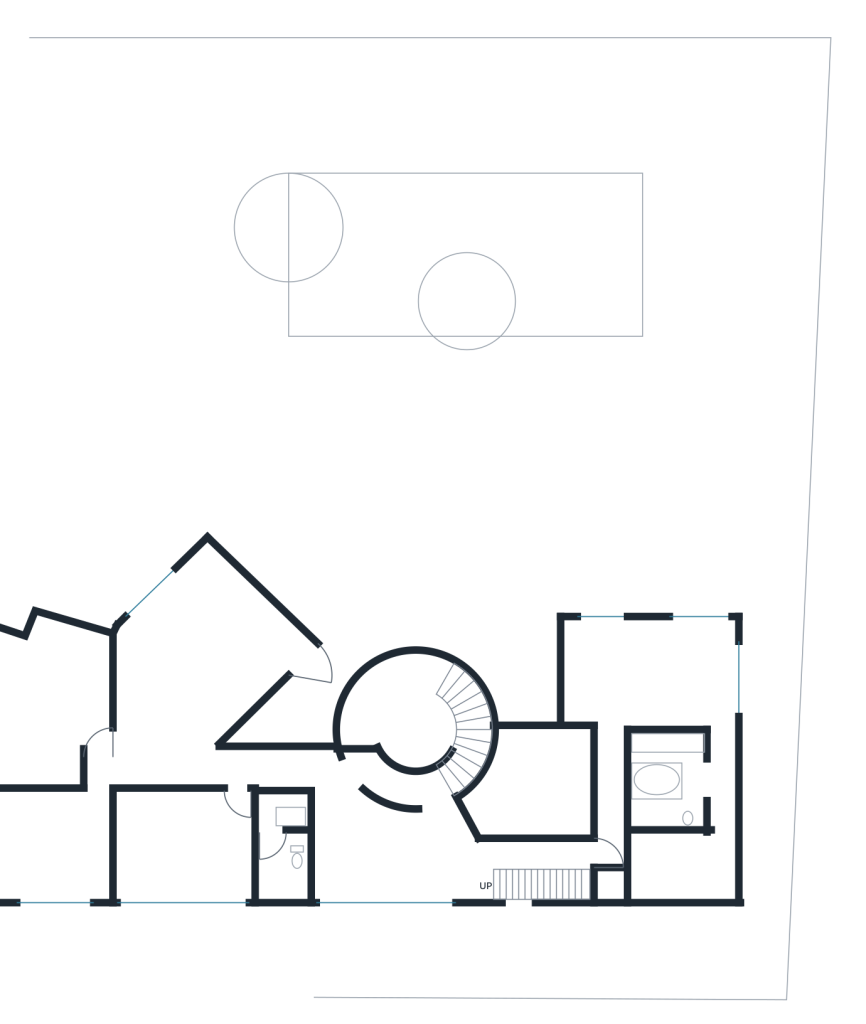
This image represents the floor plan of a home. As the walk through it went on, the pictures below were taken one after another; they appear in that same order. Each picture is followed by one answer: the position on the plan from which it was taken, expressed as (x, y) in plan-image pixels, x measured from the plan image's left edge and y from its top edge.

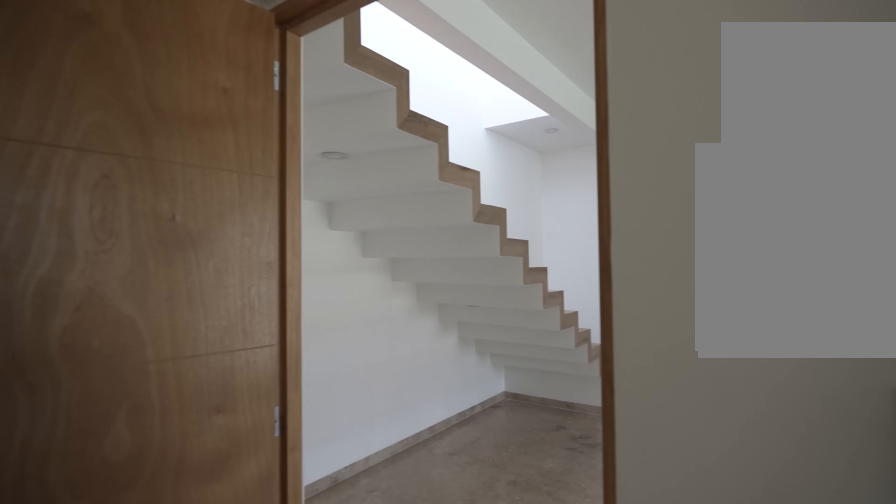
(604, 857)
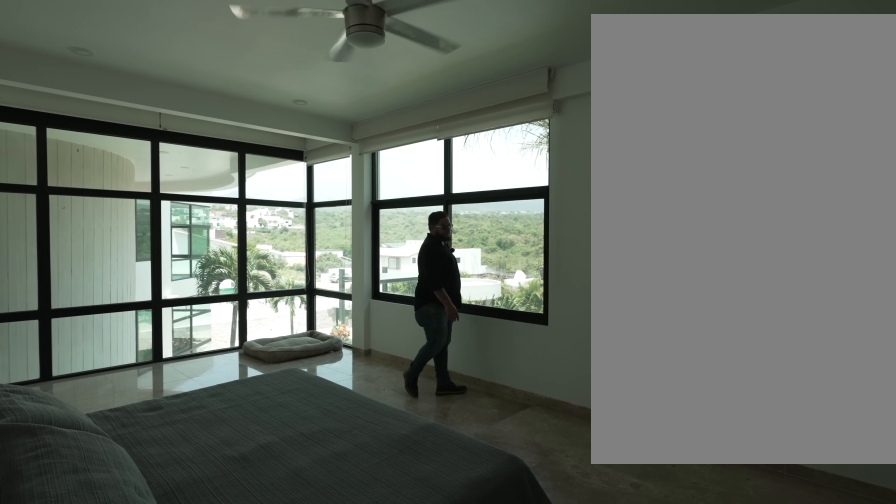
(720, 699)
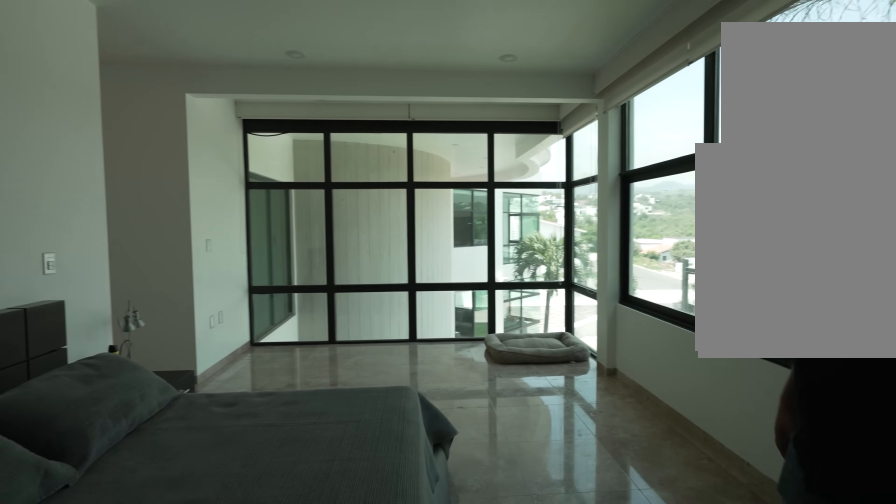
(719, 698)
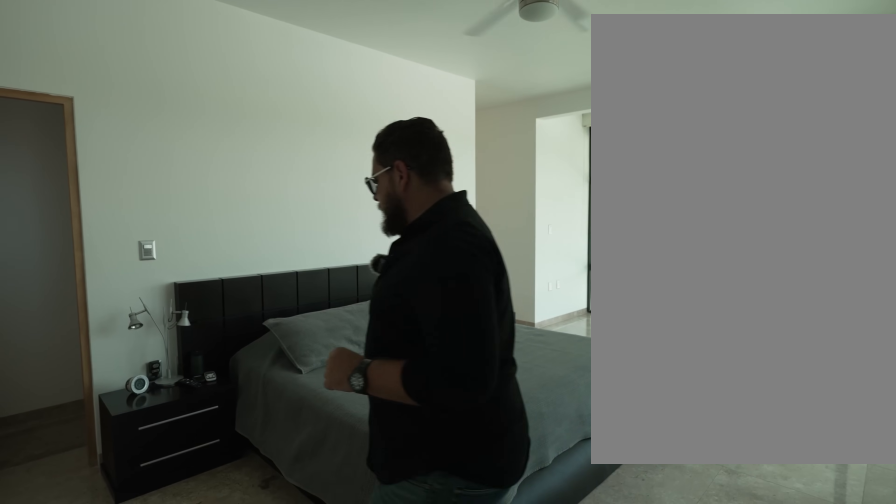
(721, 659)
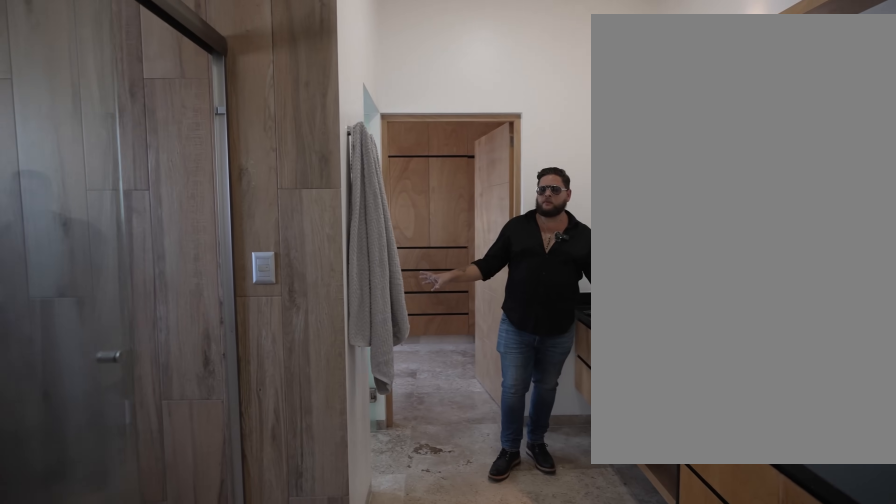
(718, 766)
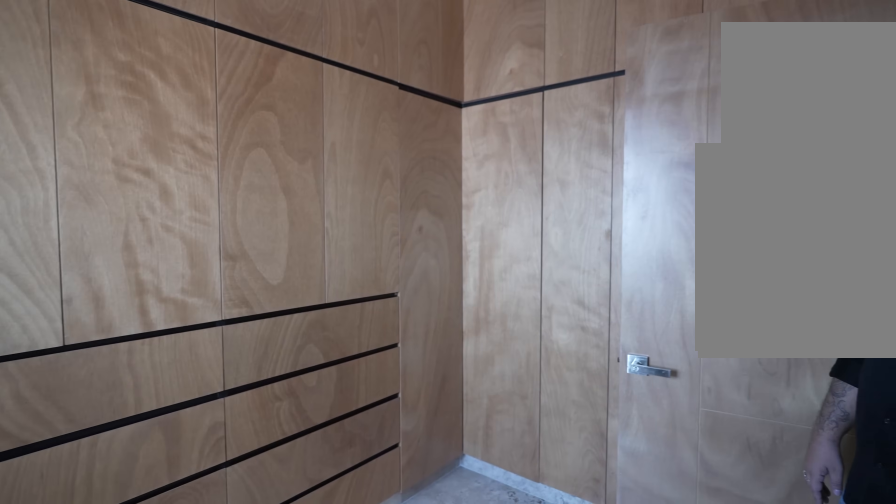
(675, 870)
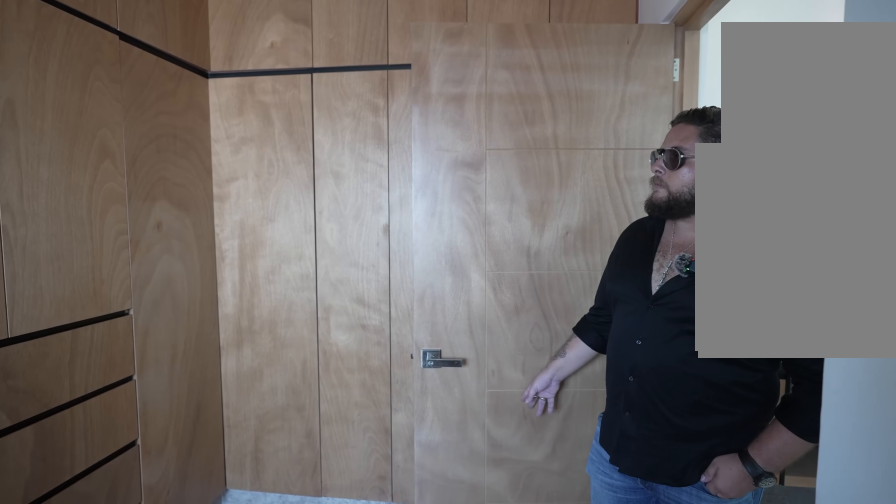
(675, 870)
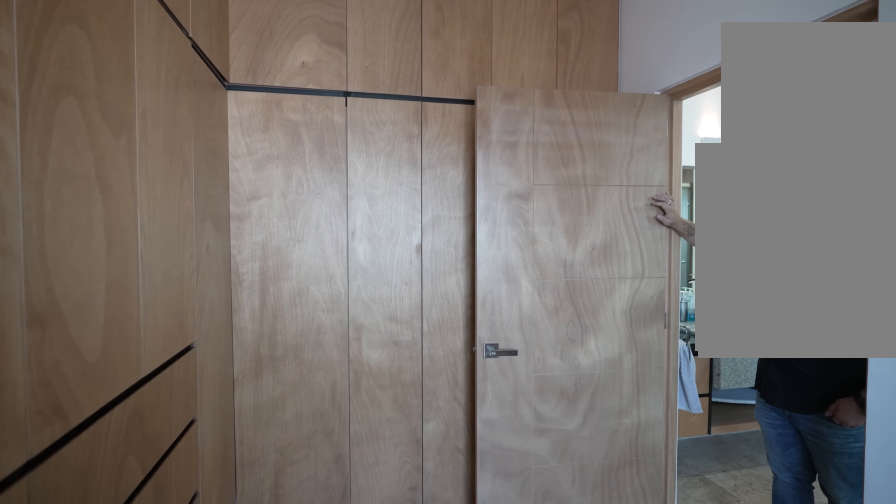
(676, 870)
